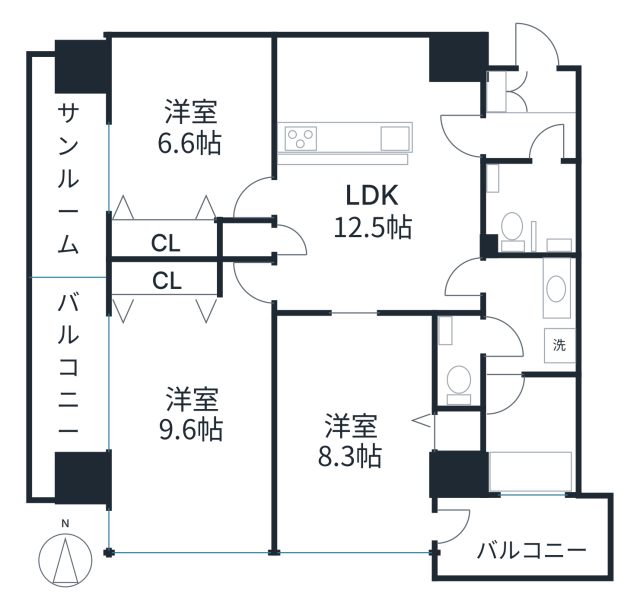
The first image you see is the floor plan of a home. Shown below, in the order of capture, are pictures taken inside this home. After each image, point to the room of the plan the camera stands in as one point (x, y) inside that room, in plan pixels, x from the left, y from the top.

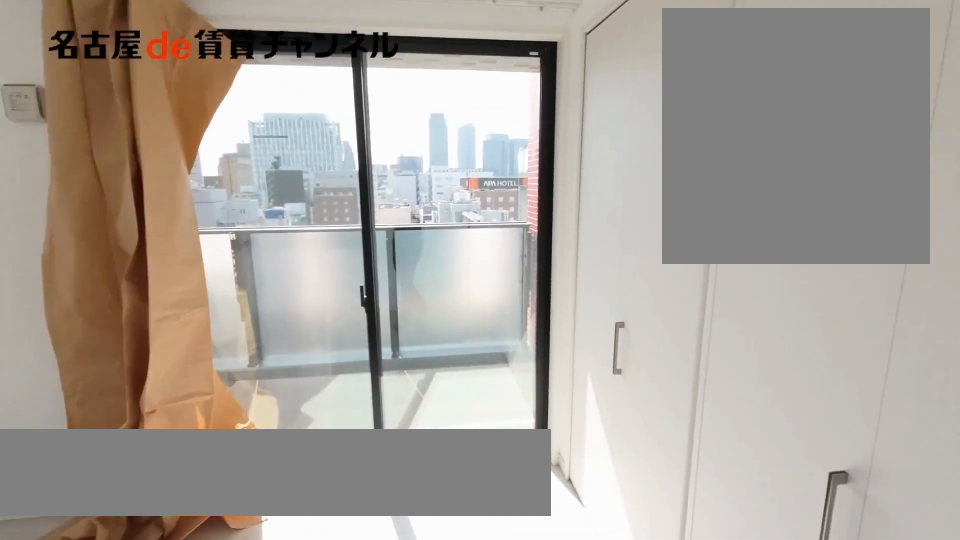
(199, 415)
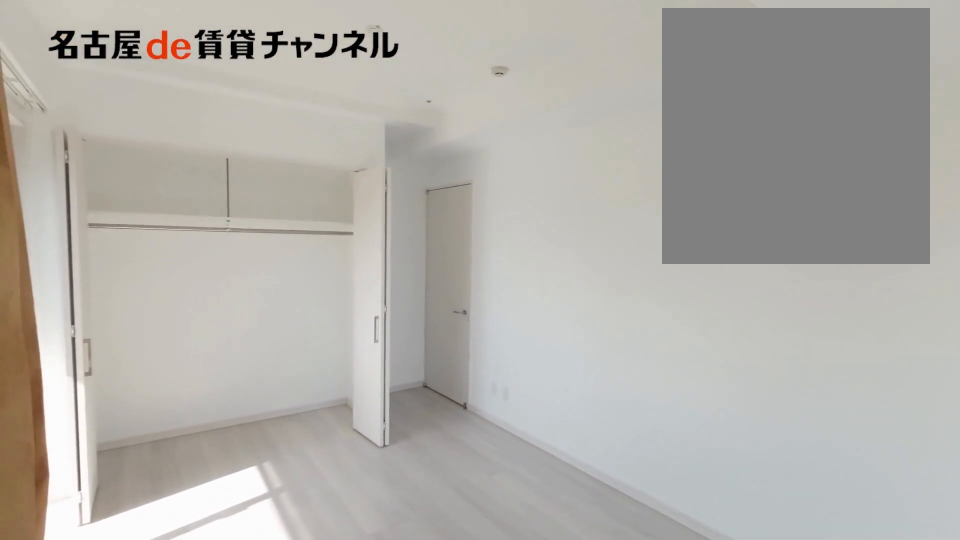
(200, 415)
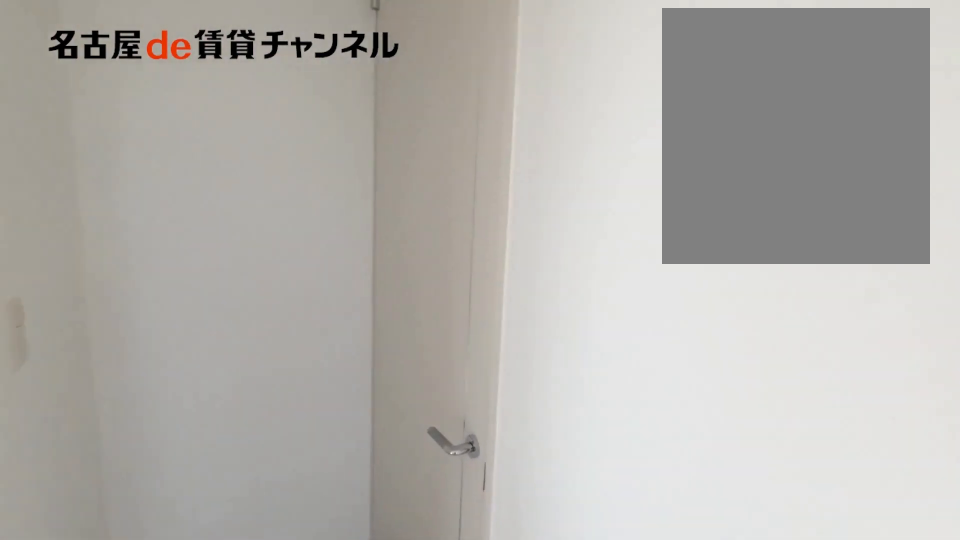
(200, 415)
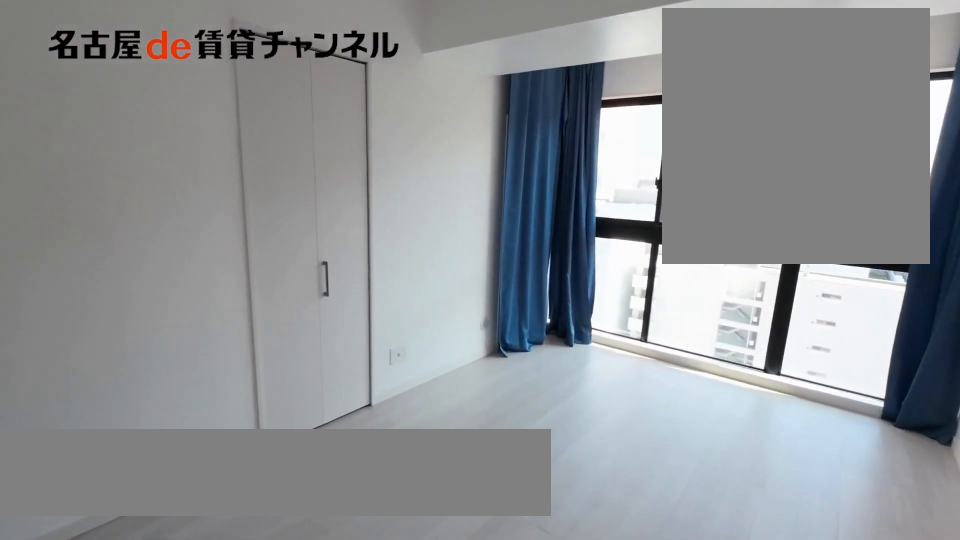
(352, 428)
